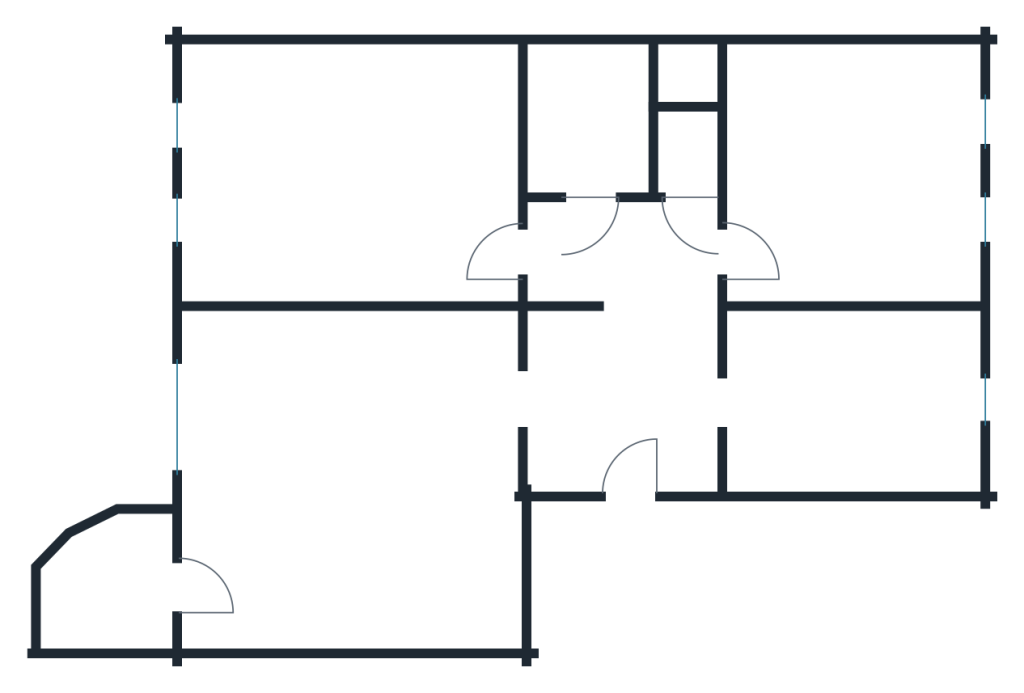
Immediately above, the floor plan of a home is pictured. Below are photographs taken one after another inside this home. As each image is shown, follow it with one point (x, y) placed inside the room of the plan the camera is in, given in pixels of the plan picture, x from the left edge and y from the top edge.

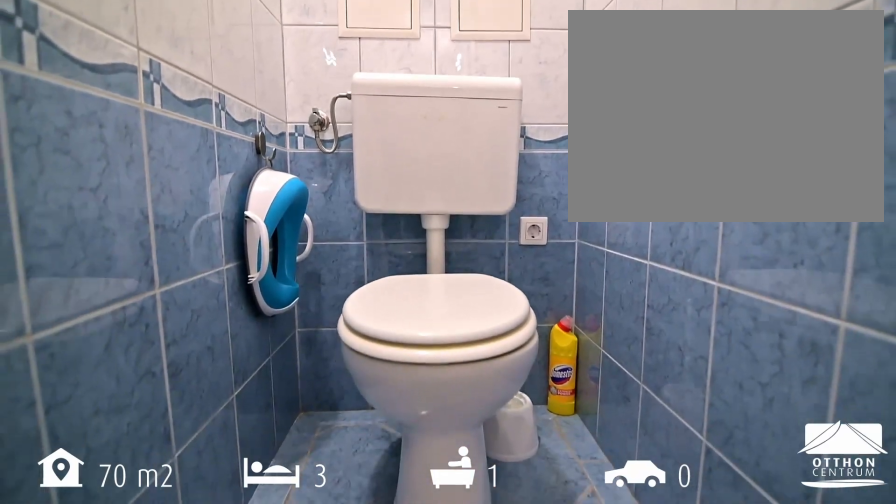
(688, 149)
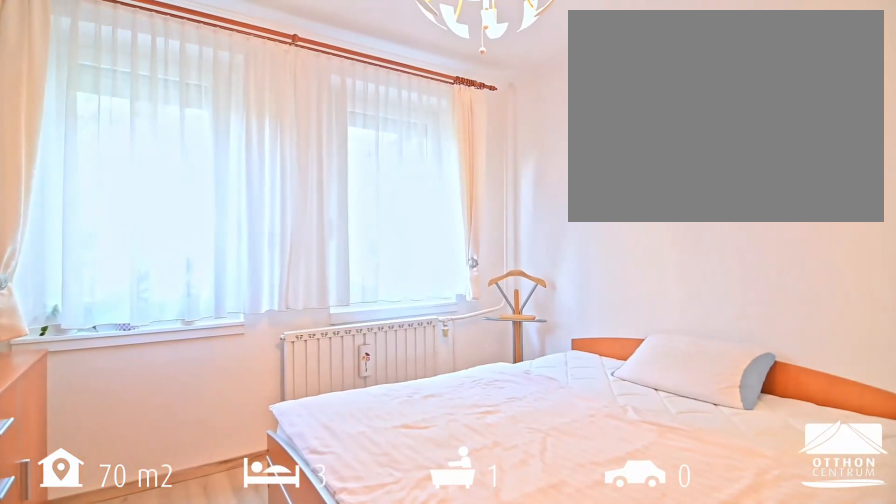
(850, 179)
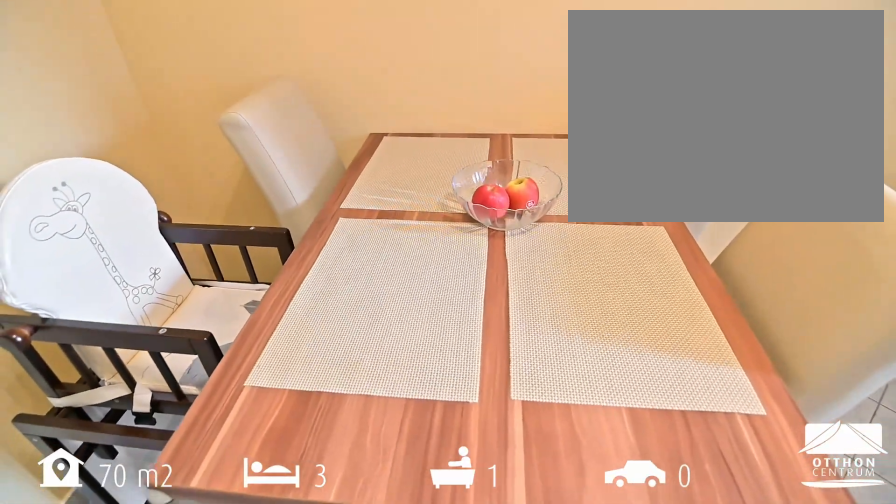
(848, 397)
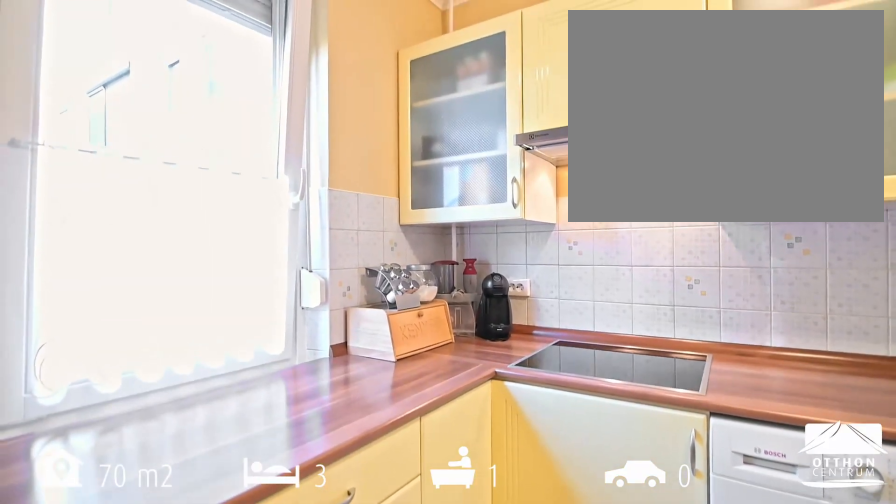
(848, 397)
